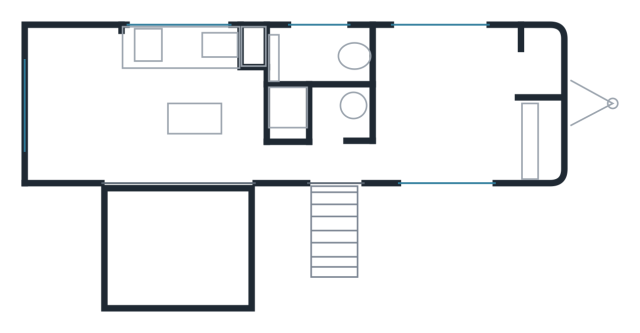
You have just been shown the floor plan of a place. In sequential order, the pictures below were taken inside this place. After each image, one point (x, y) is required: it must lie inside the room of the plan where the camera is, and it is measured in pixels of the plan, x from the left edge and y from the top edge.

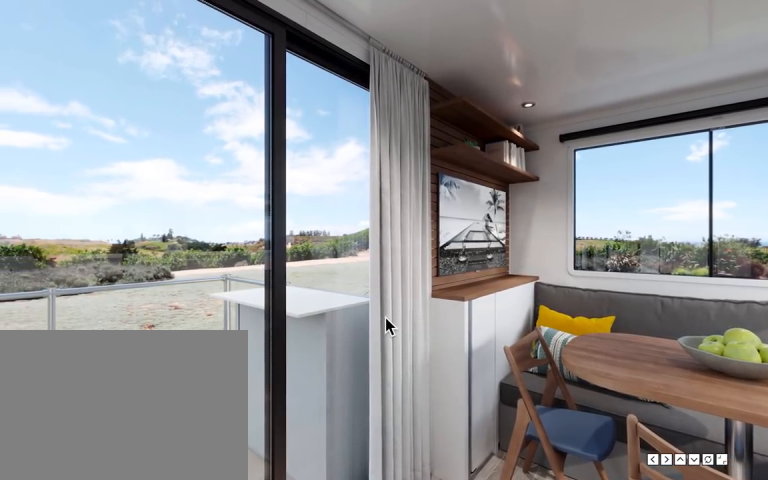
(193, 110)
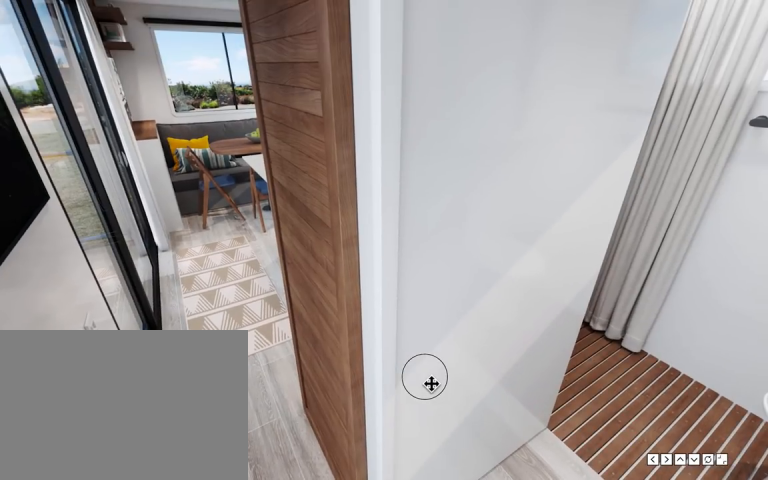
(321, 163)
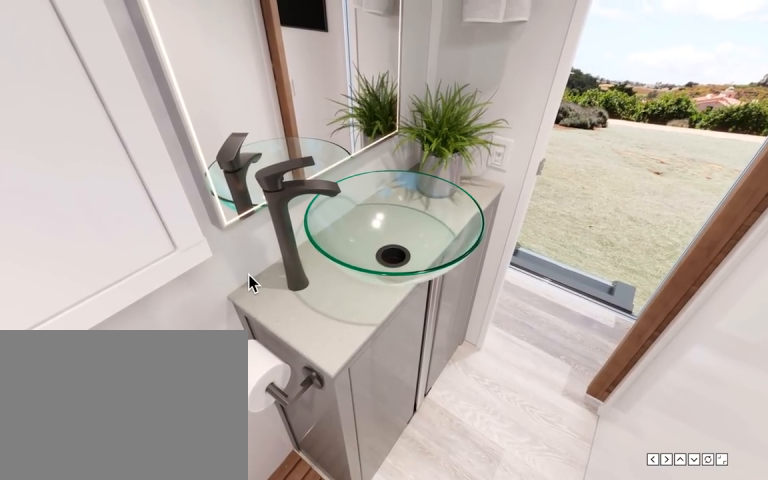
(325, 91)
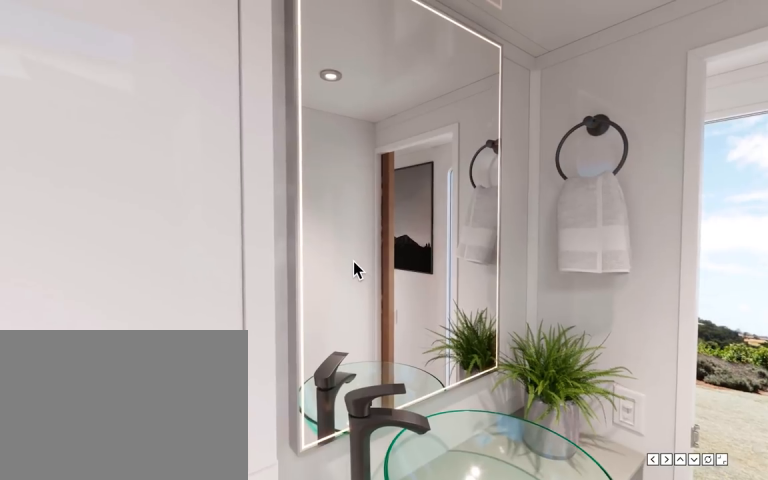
(321, 111)
